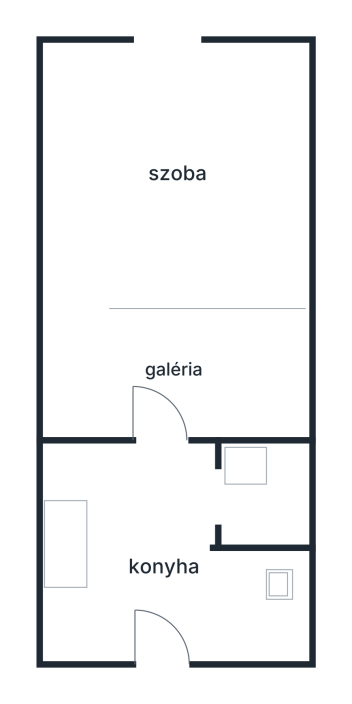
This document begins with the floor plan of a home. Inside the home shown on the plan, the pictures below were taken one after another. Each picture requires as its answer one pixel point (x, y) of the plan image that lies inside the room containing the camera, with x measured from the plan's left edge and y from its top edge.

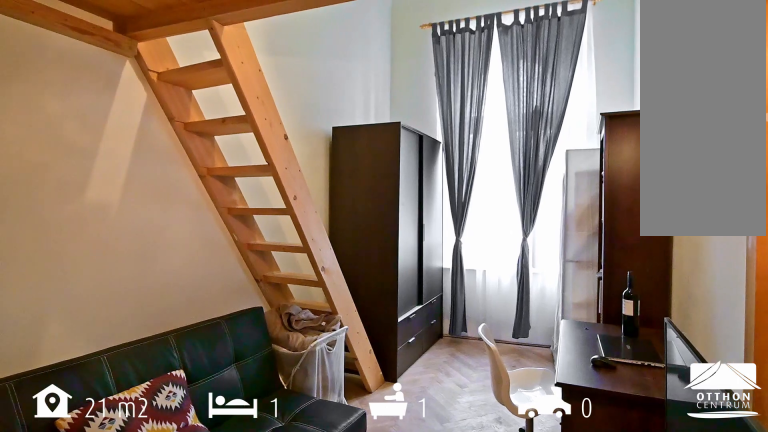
(181, 180)
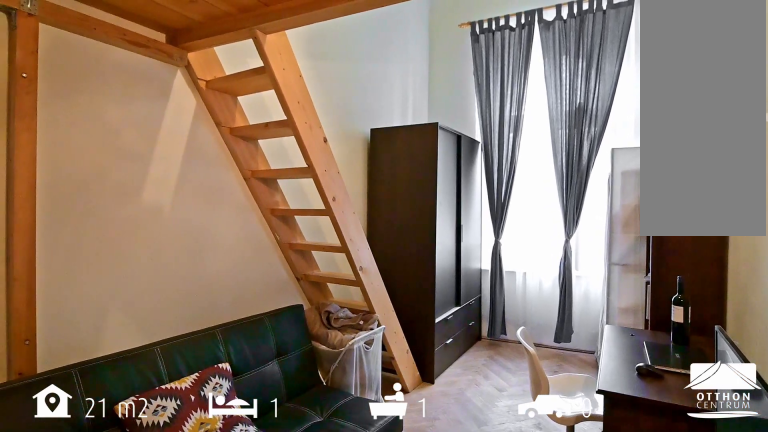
(181, 180)
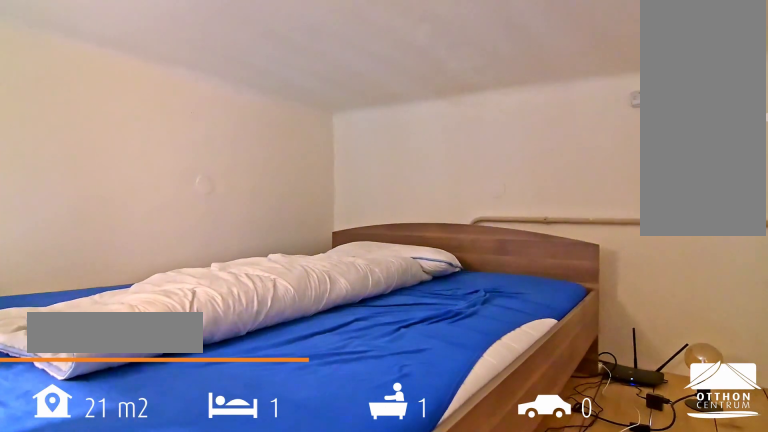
(174, 365)
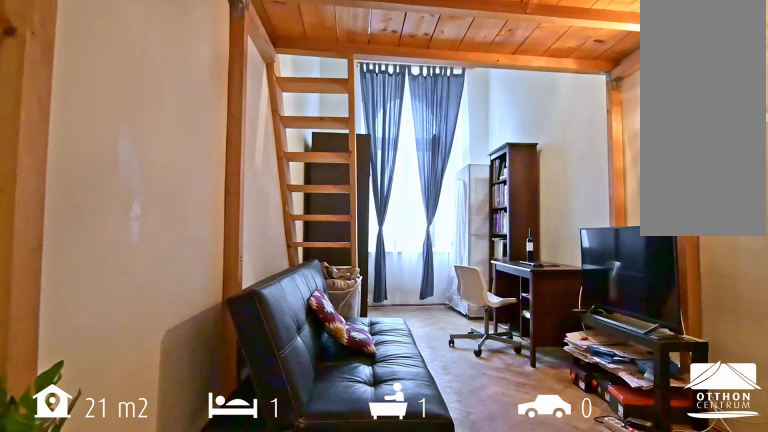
(181, 180)
